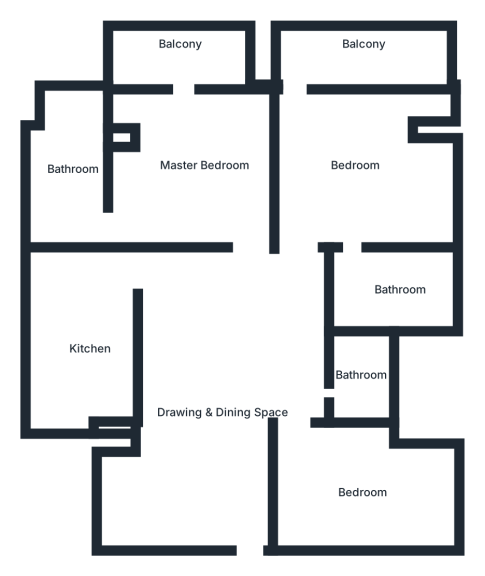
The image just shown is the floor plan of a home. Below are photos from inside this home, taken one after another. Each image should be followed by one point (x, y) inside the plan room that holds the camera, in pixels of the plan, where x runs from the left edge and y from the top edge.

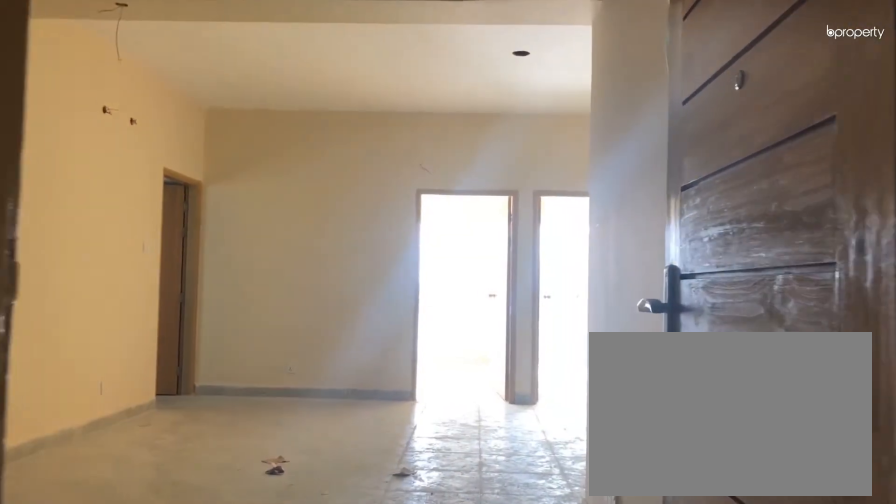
(242, 510)
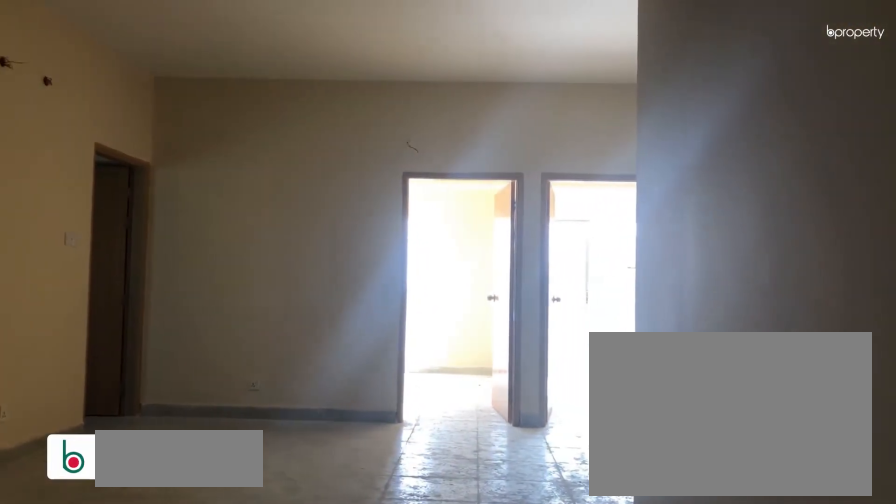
(233, 388)
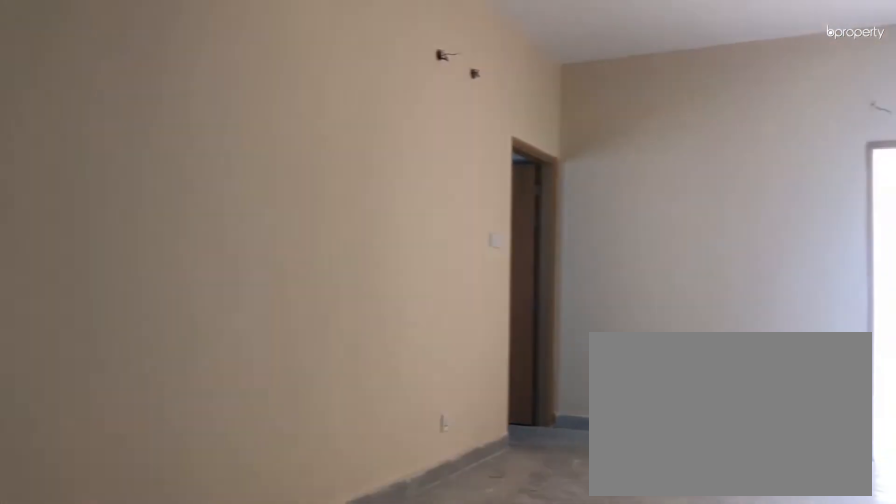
(233, 388)
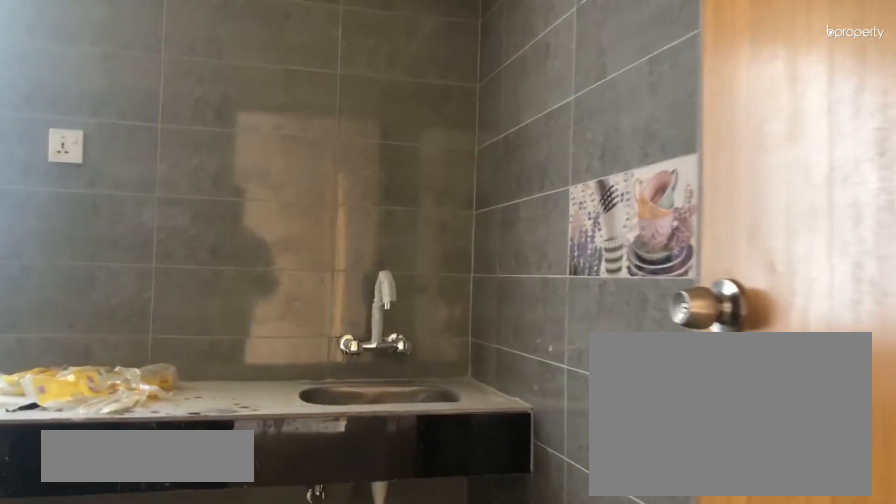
(84, 352)
